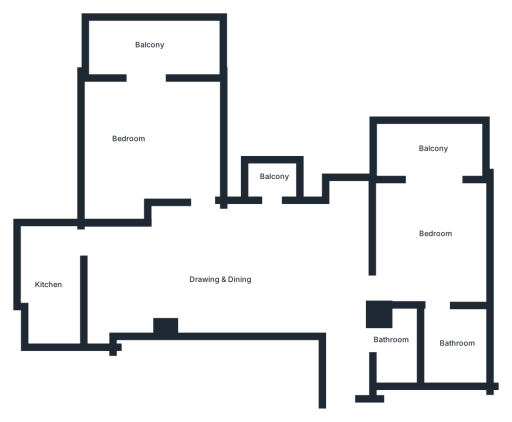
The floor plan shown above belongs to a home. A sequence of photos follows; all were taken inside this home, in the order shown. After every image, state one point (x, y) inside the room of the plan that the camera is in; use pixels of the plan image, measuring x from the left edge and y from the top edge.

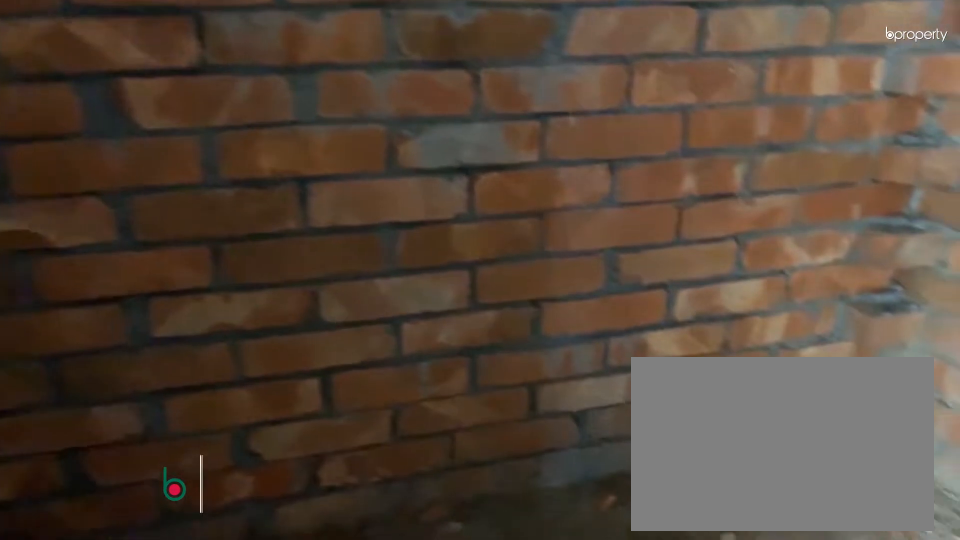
(397, 344)
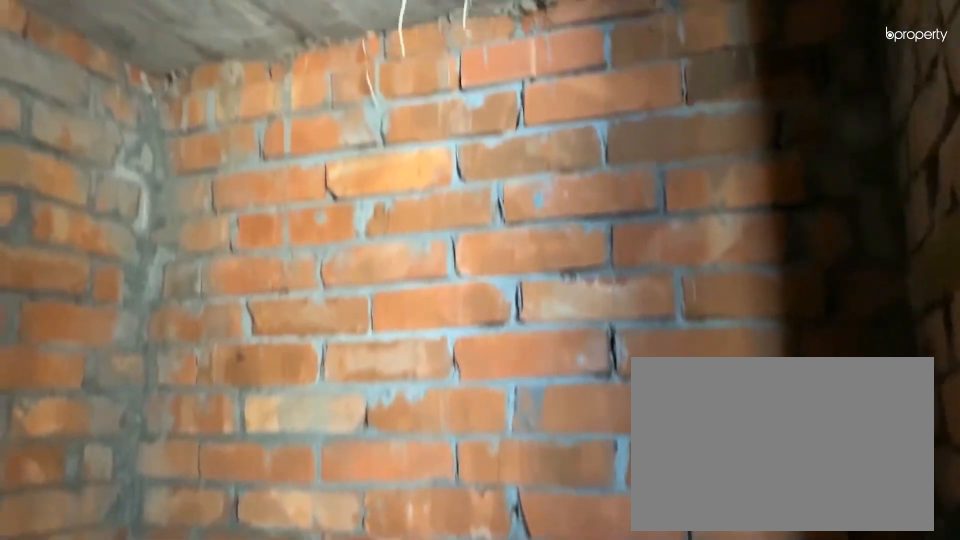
(397, 344)
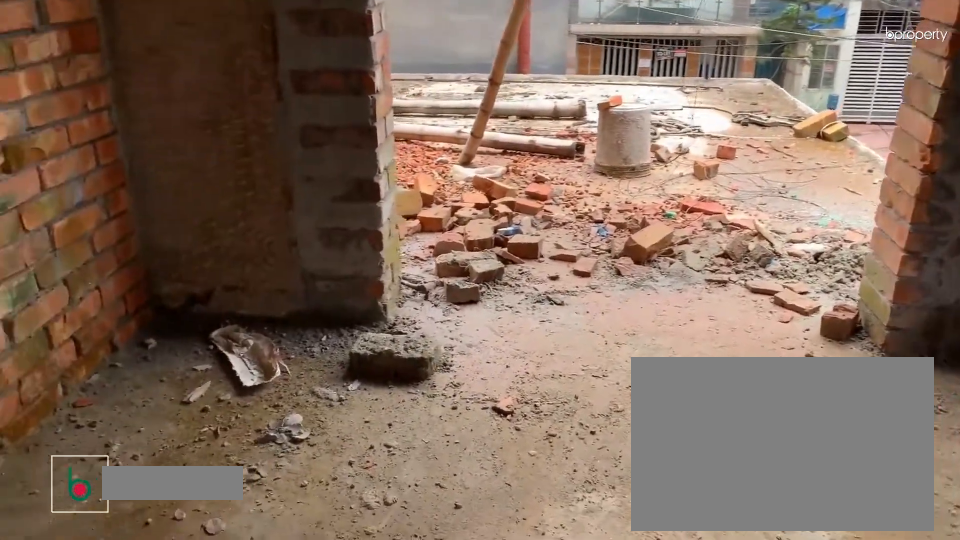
(438, 229)
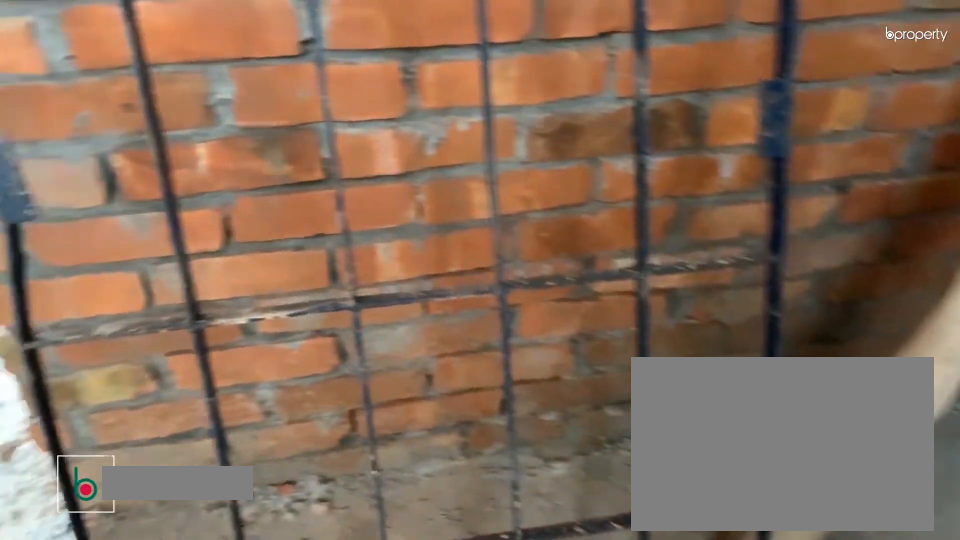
(49, 287)
